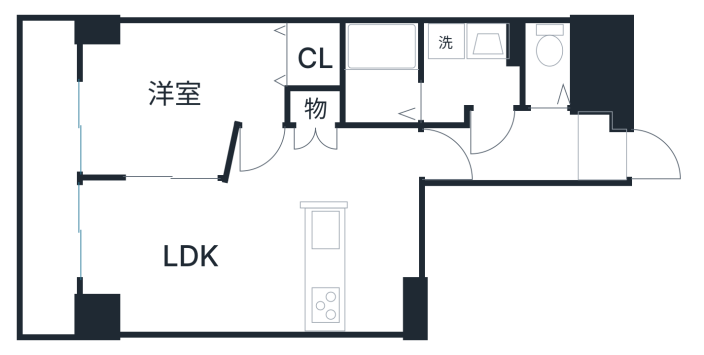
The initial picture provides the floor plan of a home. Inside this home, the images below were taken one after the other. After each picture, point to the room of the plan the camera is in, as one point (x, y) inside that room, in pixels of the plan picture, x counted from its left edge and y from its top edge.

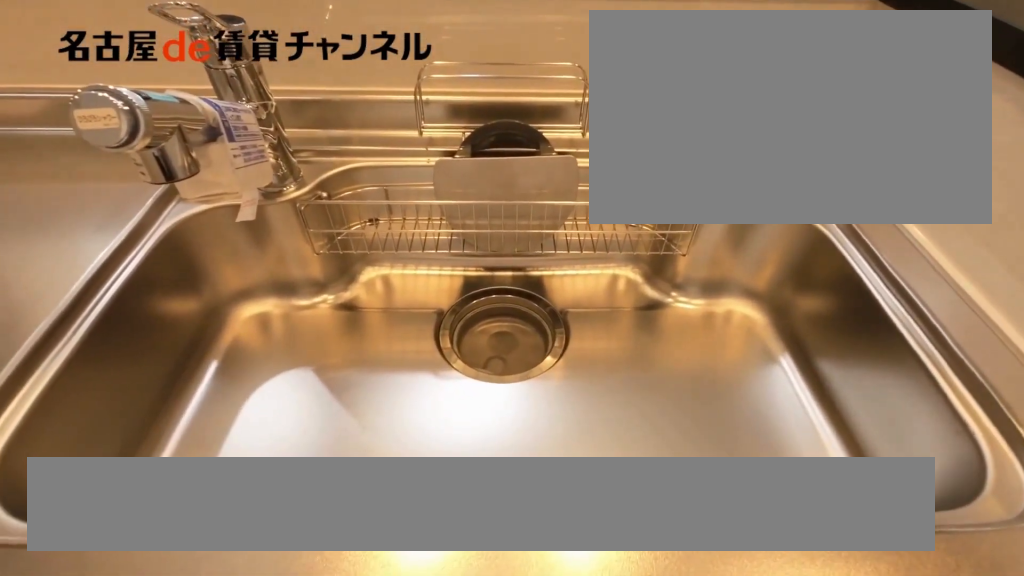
(360, 271)
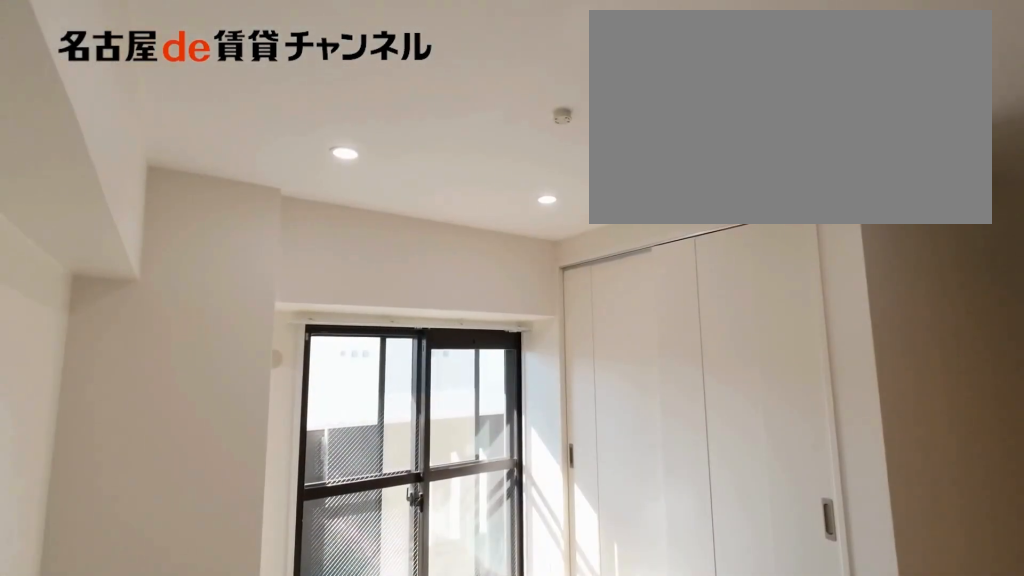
(189, 257)
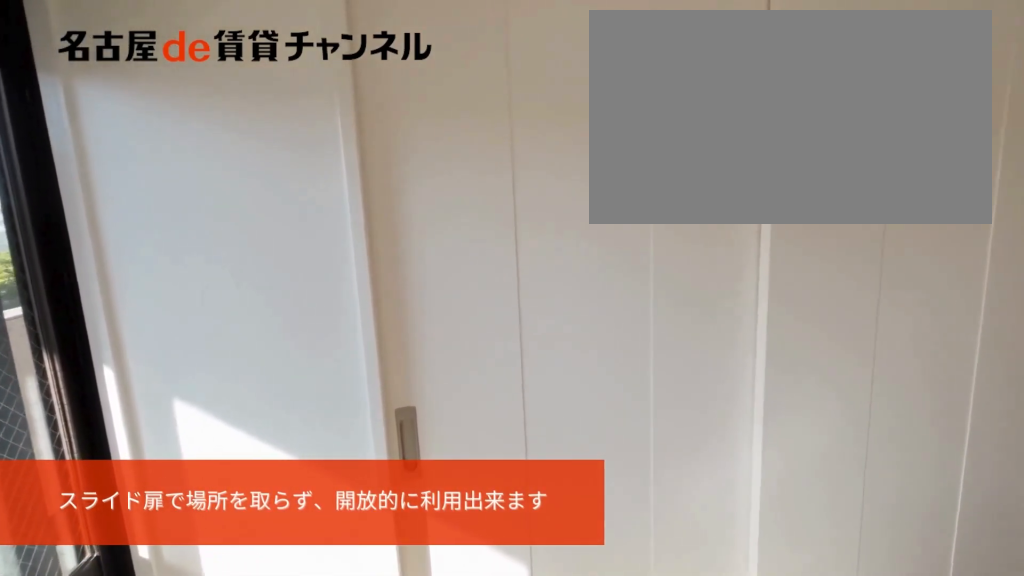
(189, 257)
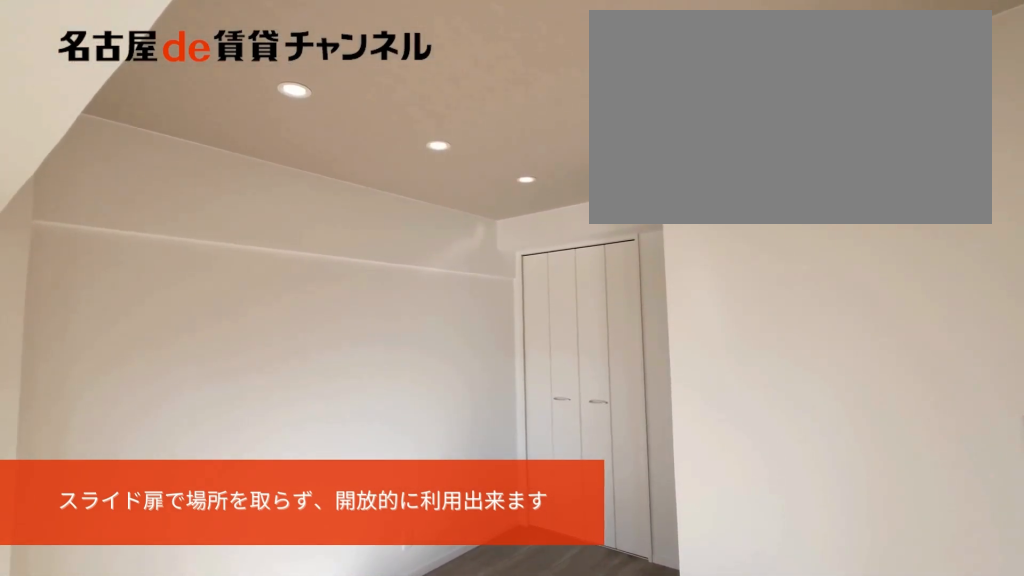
(175, 94)
